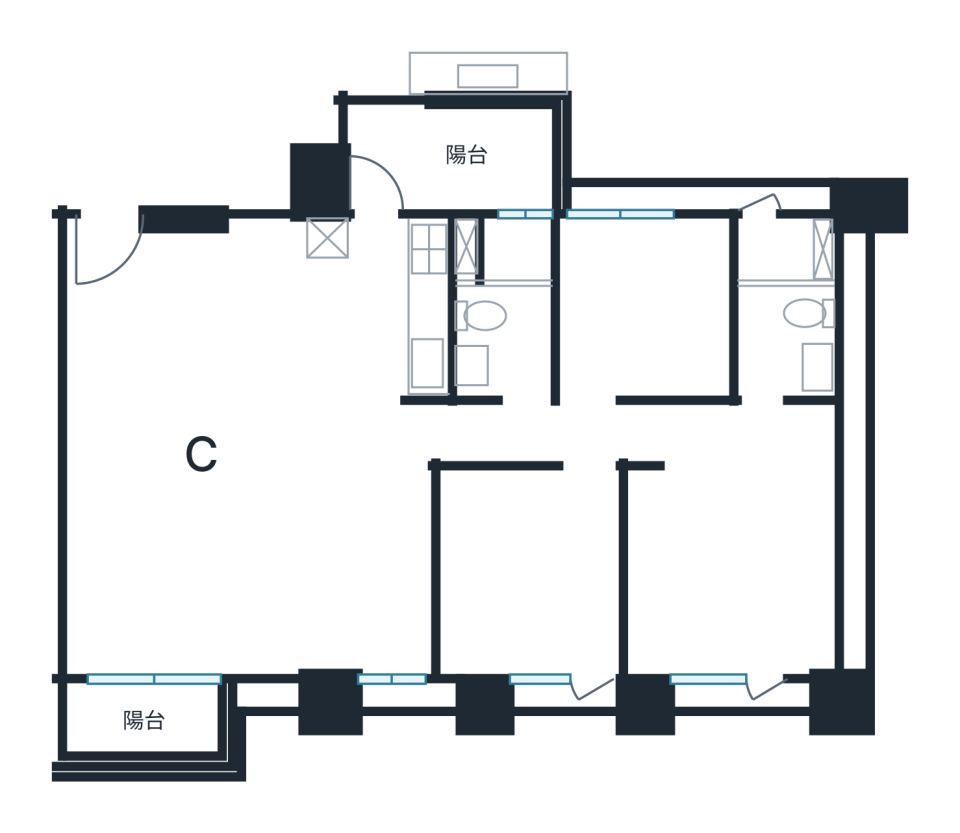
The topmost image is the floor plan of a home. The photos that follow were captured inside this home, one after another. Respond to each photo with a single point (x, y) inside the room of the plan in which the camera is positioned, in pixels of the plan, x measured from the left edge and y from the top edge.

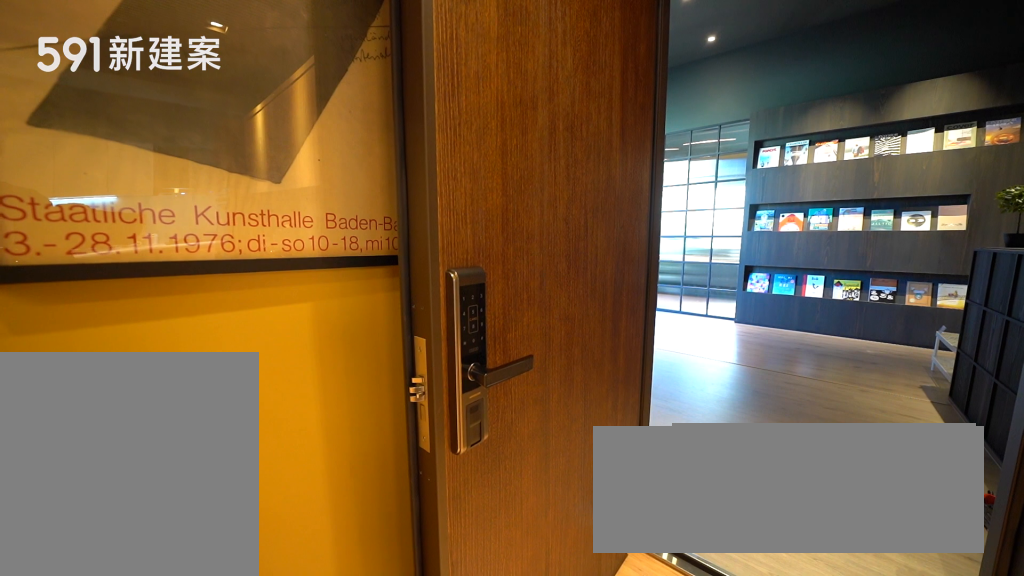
(115, 259)
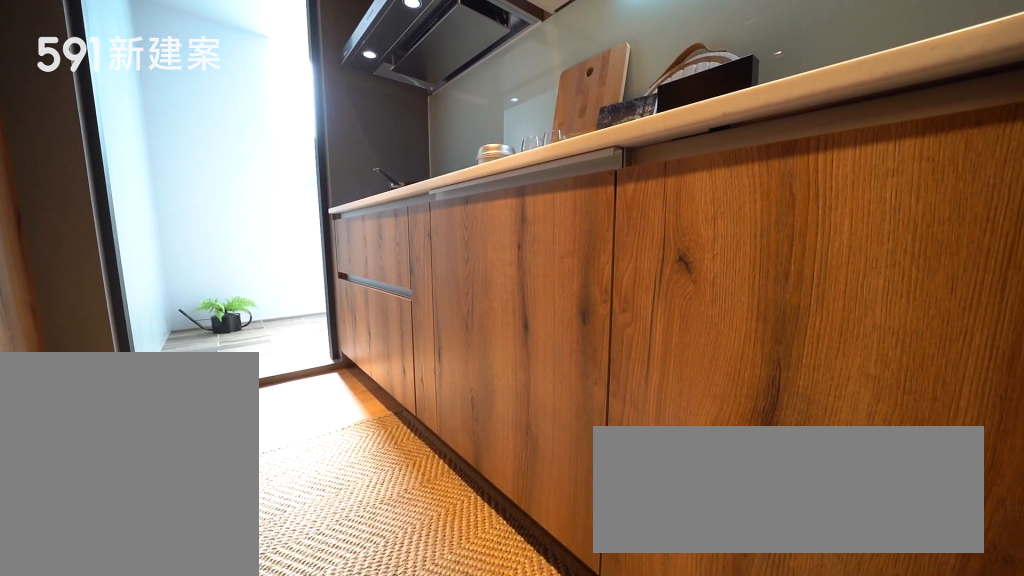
(381, 305)
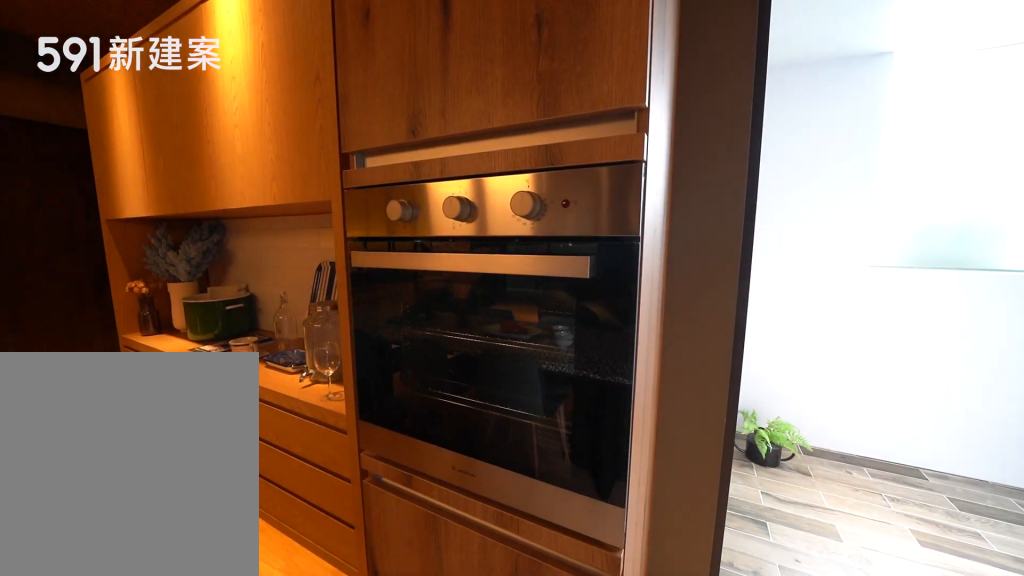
(381, 305)
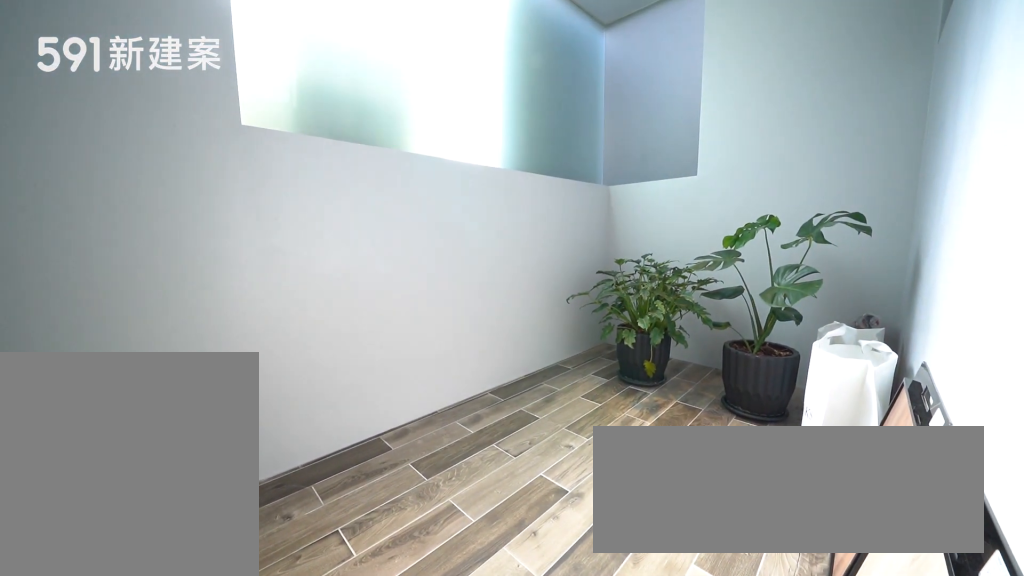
(450, 159)
